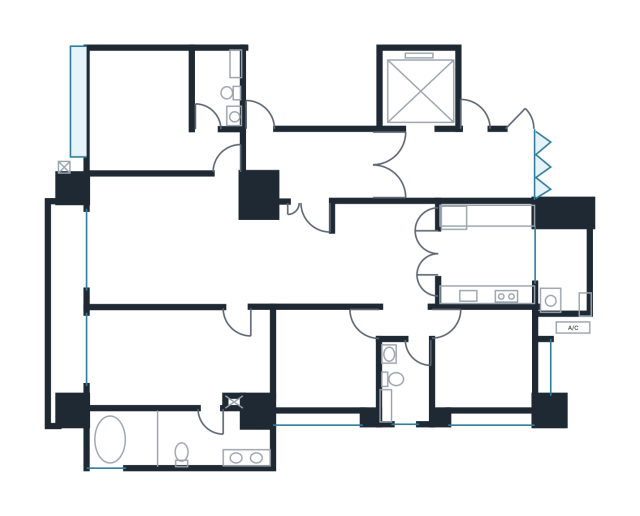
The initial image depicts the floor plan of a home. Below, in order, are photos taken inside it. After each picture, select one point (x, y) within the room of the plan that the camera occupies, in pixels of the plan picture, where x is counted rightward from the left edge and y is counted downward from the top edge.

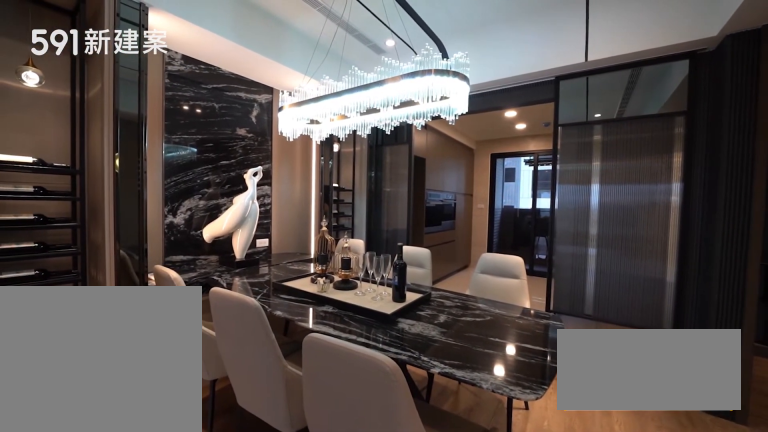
(381, 252)
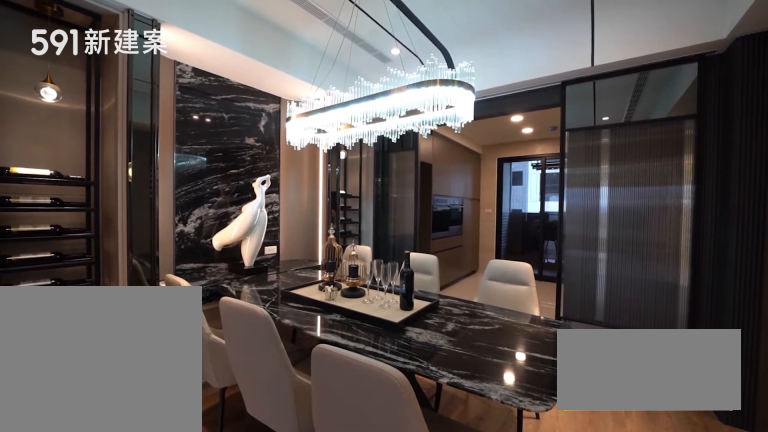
(381, 252)
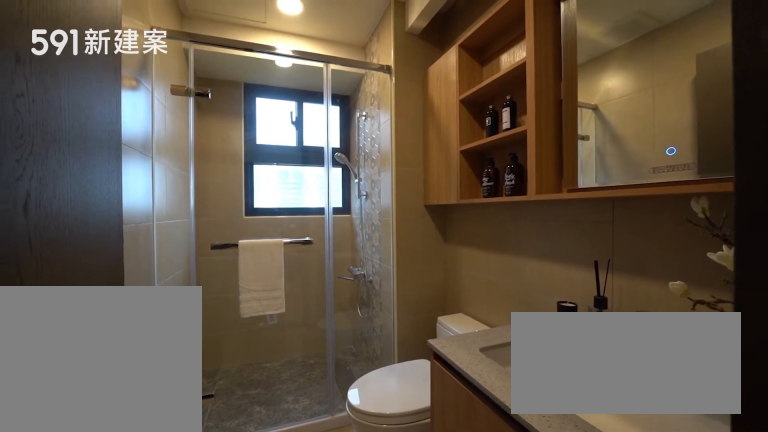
(406, 383)
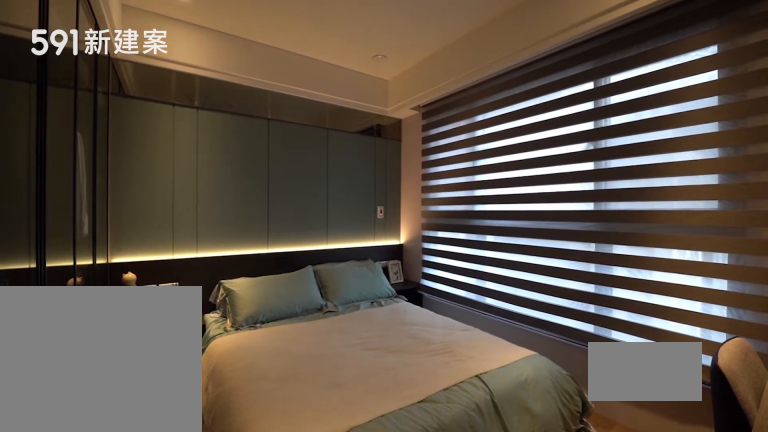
(484, 359)
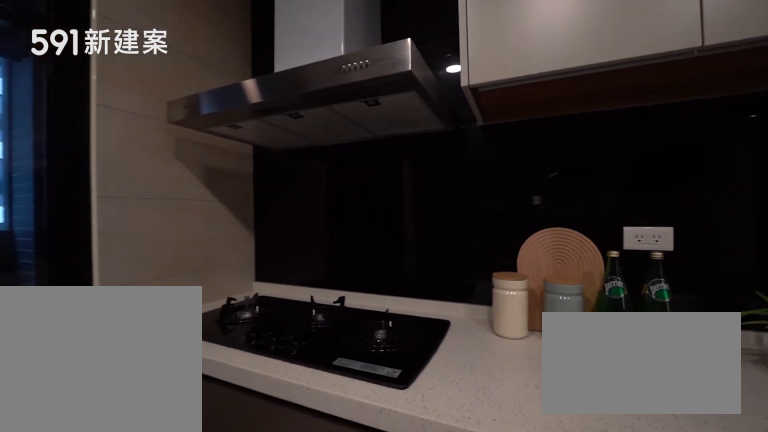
(487, 255)
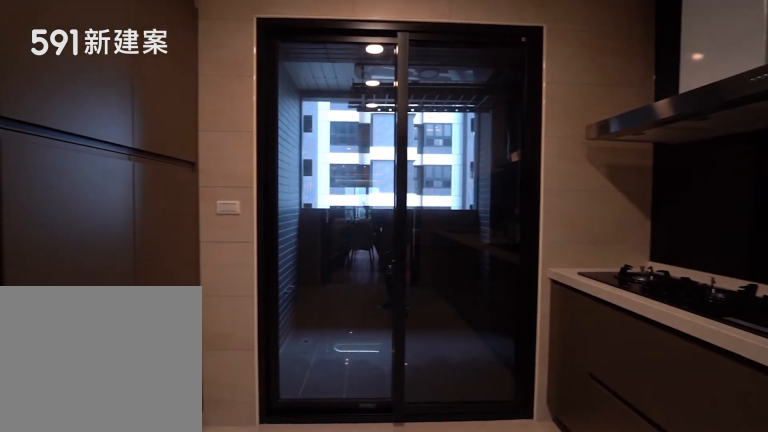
(487, 255)
